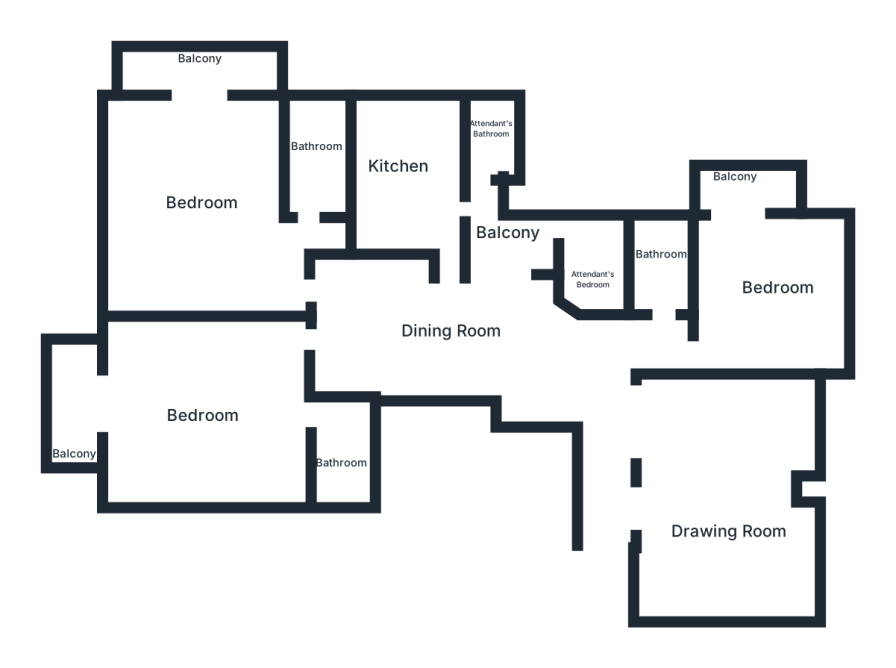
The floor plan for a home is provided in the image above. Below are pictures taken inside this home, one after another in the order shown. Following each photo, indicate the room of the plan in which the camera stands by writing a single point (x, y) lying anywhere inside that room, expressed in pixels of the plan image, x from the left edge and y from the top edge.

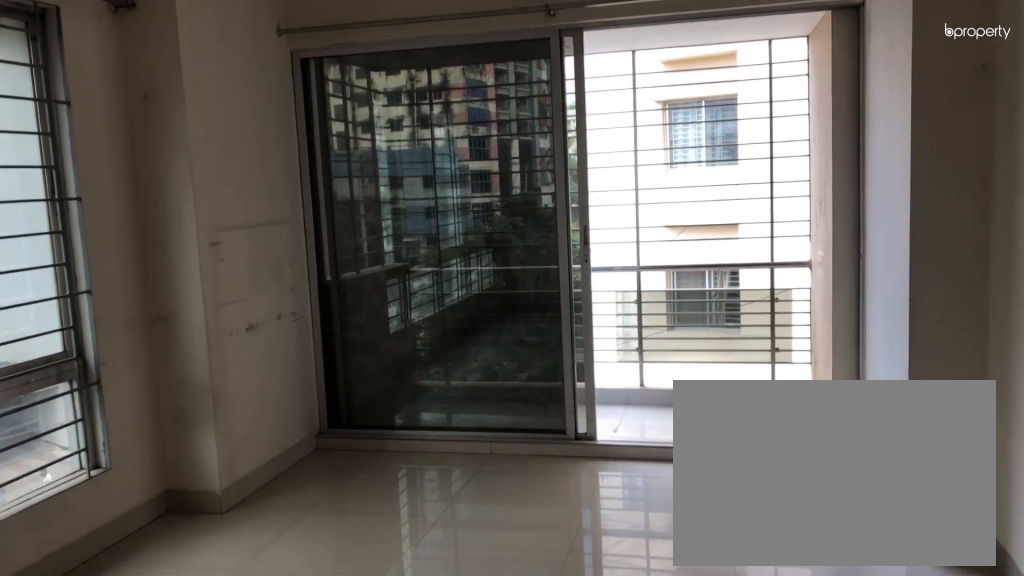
(200, 199)
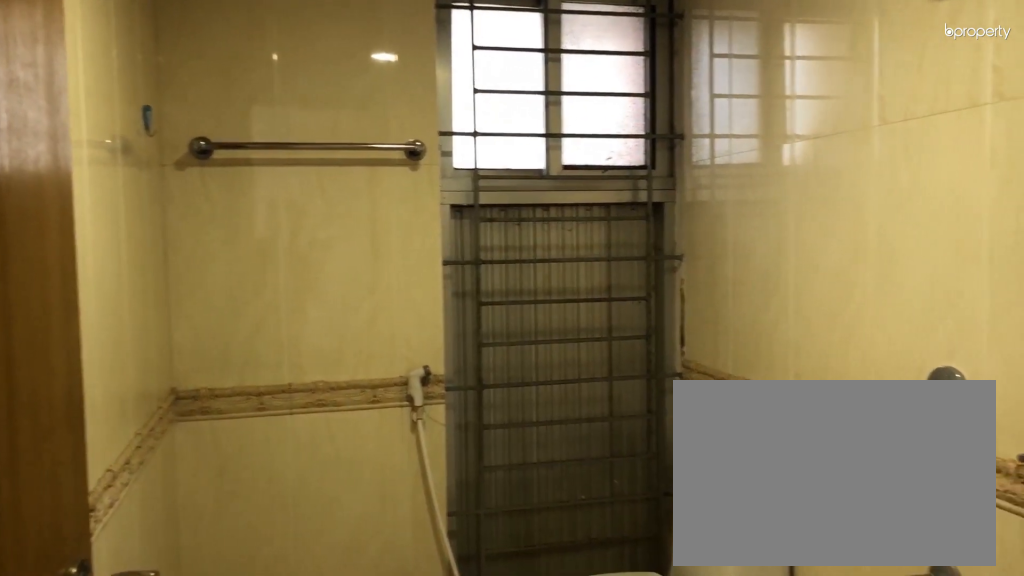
(313, 150)
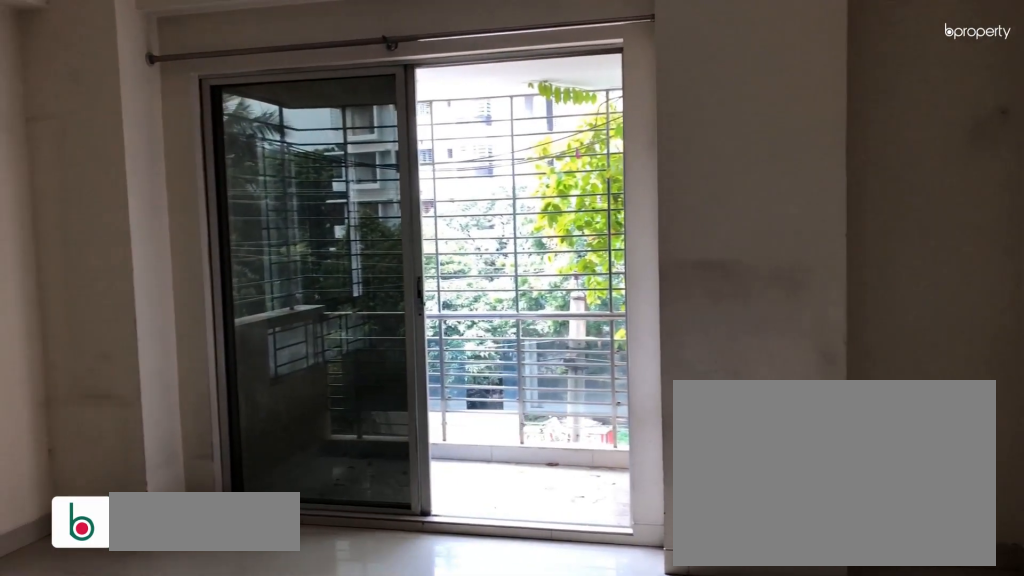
(197, 409)
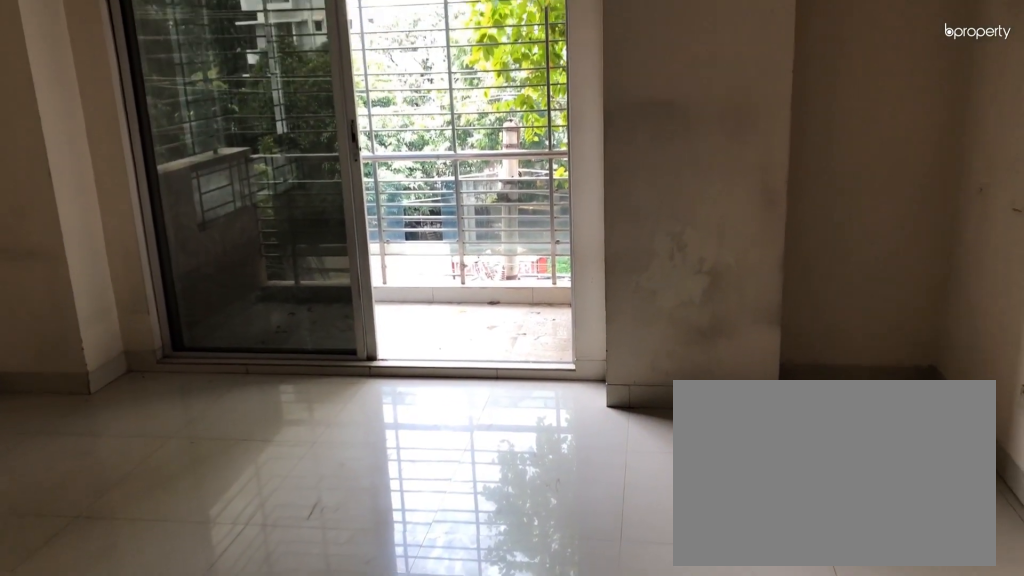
(197, 409)
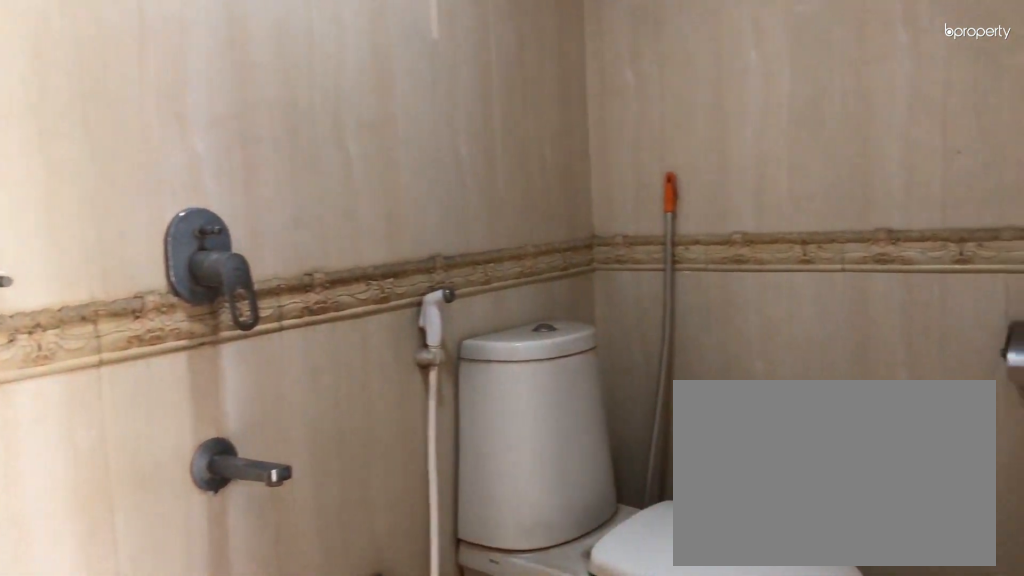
(343, 450)
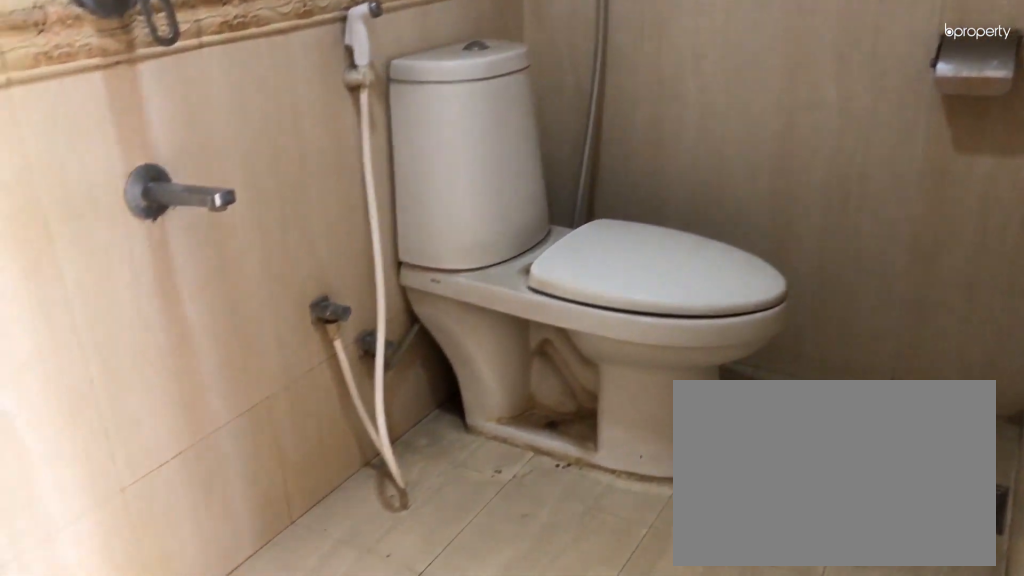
(343, 450)
